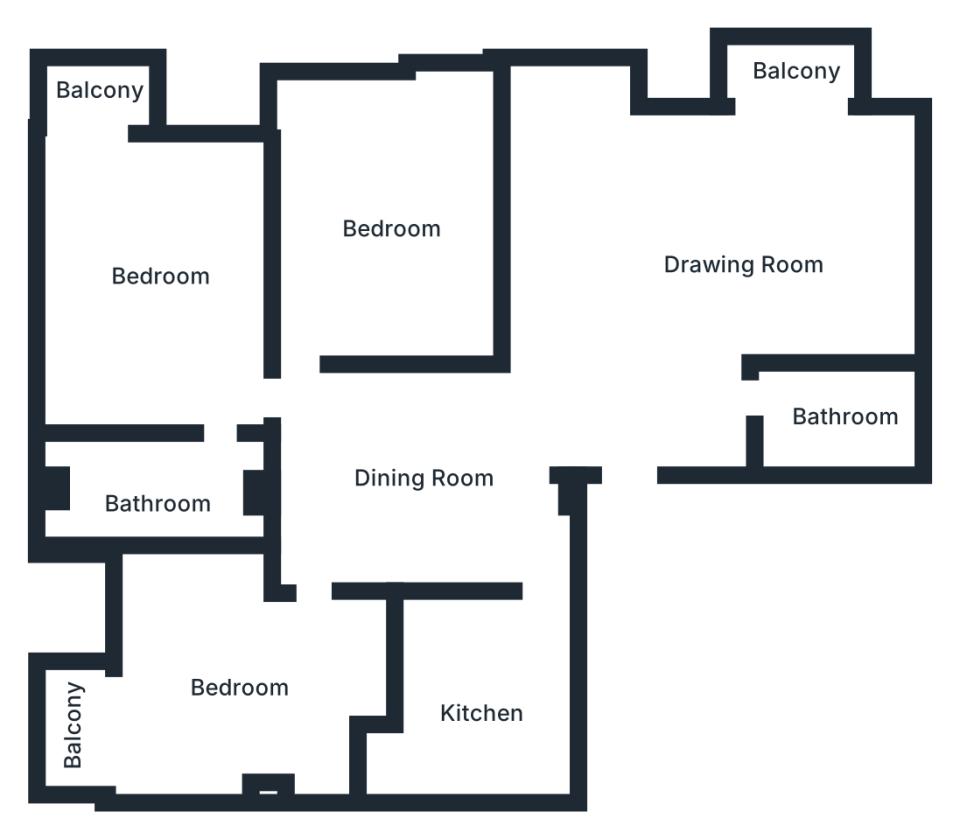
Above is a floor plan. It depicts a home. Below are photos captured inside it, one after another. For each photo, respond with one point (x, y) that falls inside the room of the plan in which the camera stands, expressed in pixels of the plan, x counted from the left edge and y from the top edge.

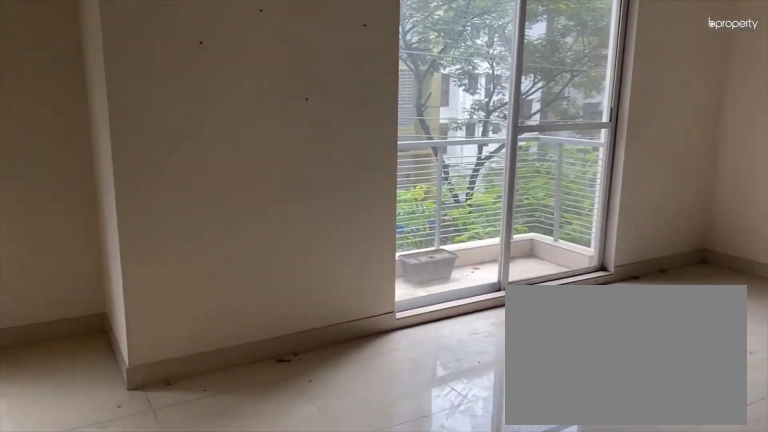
(738, 258)
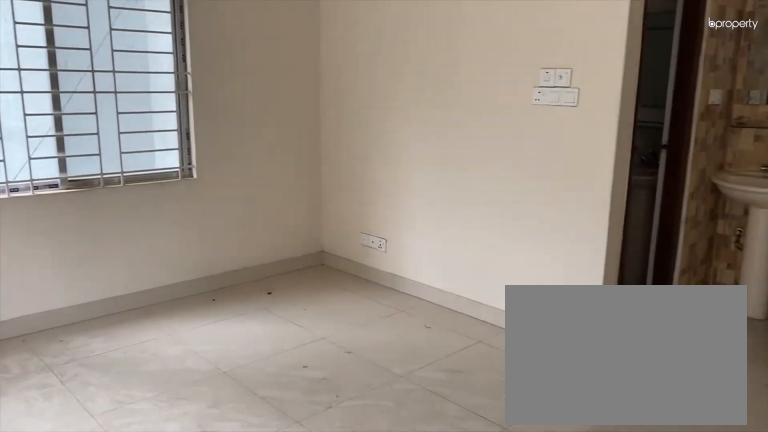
(738, 258)
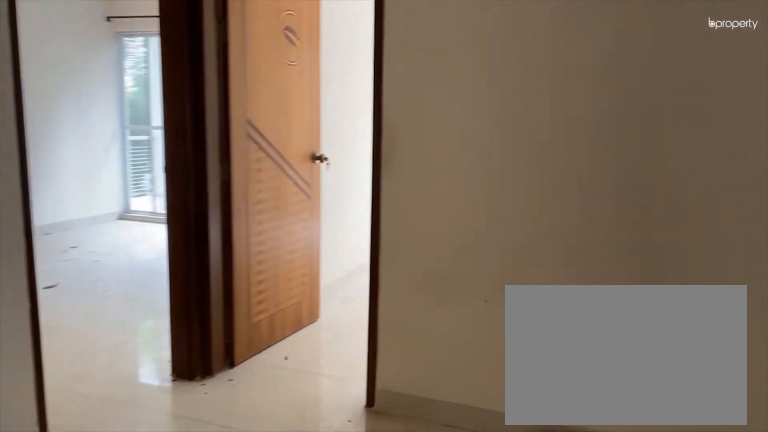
(429, 475)
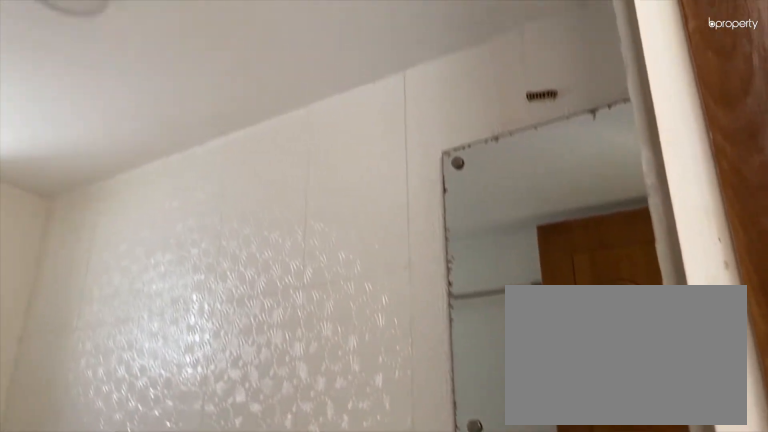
(841, 398)
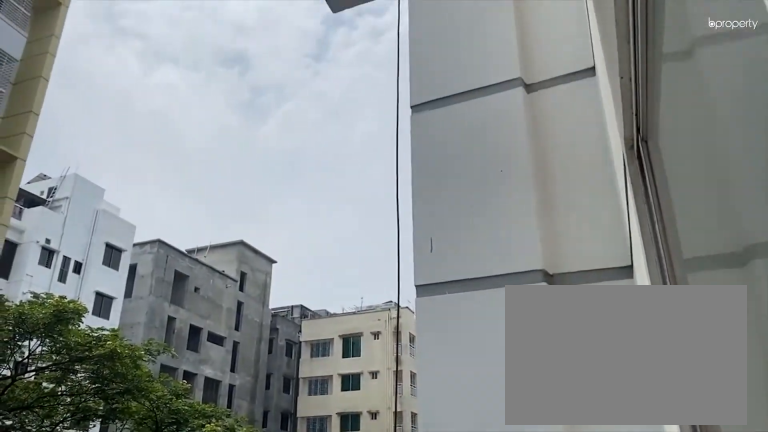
(788, 72)
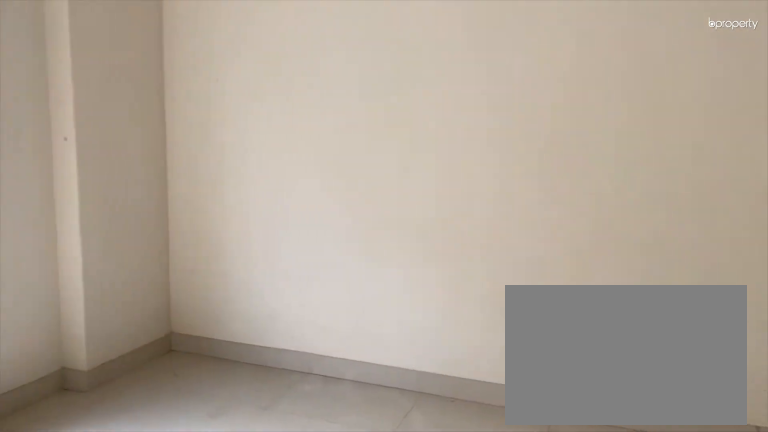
(398, 229)
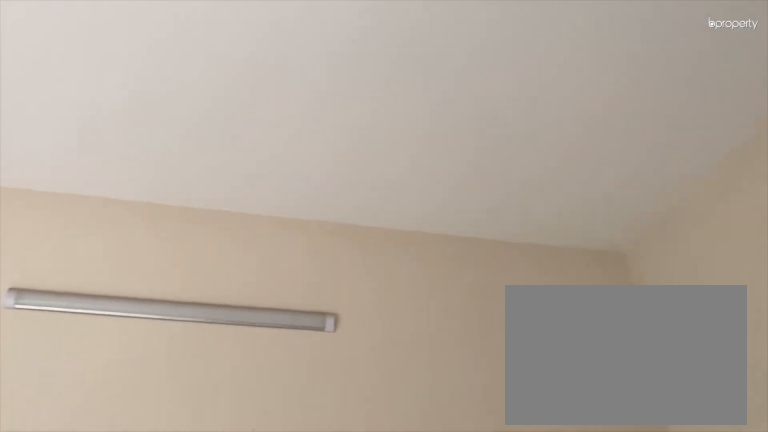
(398, 229)
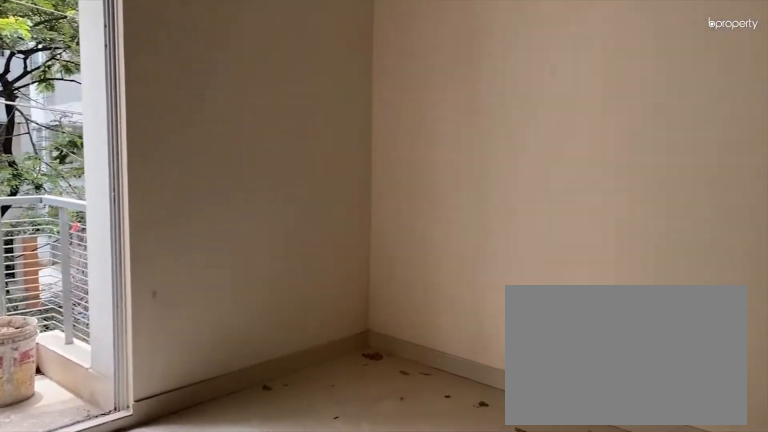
(168, 280)
